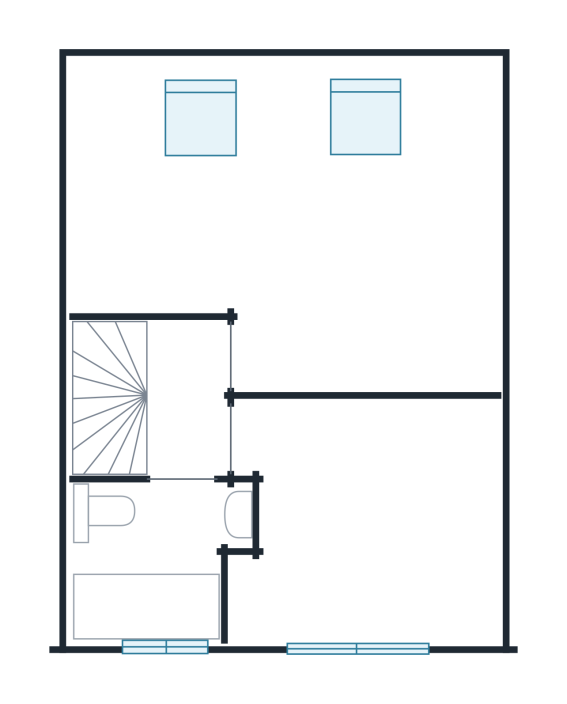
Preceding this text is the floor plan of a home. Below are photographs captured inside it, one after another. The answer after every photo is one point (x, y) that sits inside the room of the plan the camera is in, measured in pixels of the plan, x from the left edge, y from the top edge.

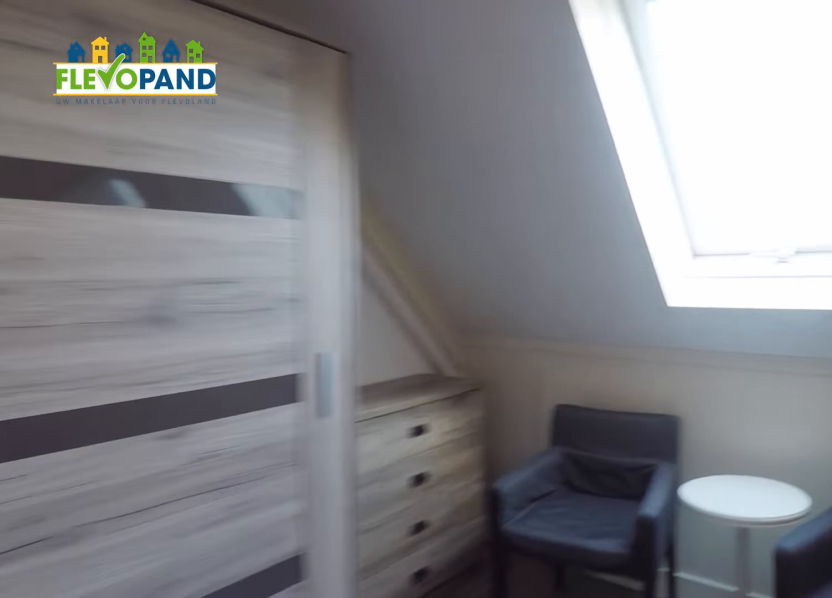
(272, 190)
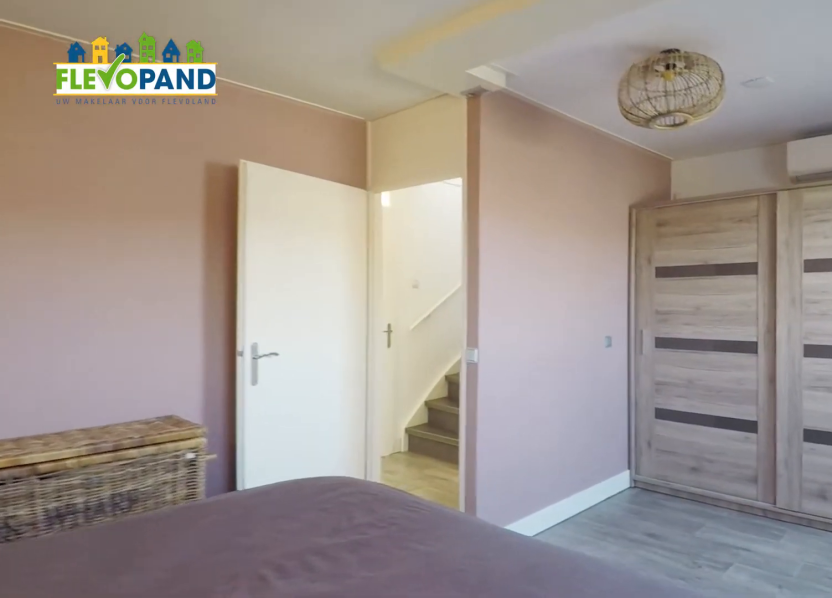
(272, 190)
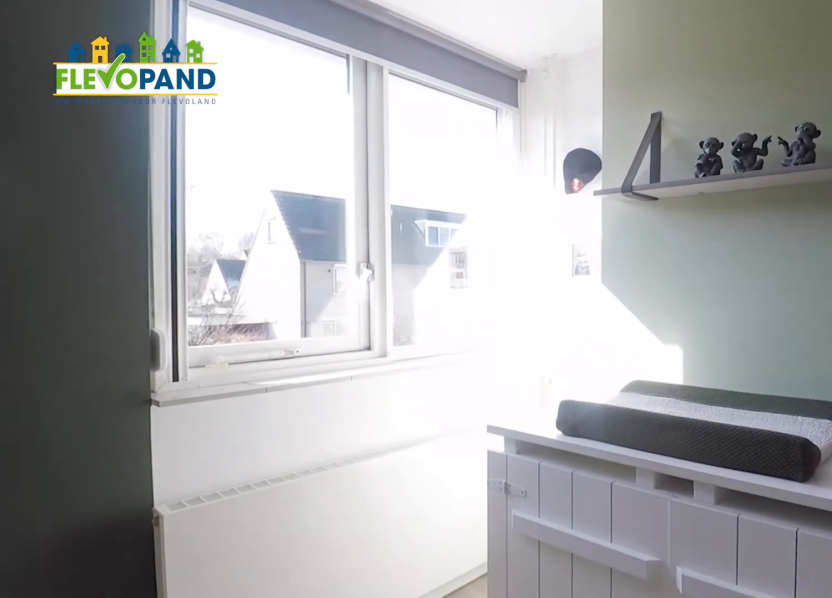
(368, 521)
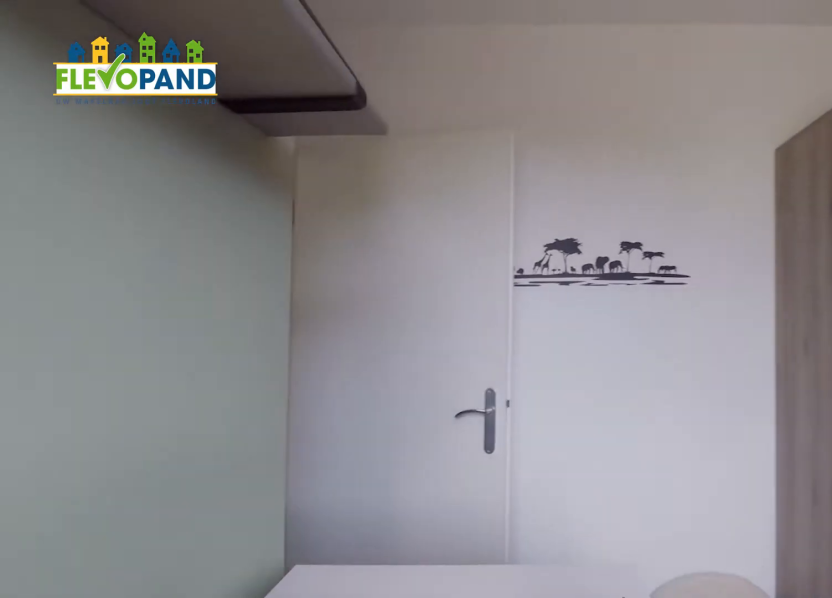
(368, 521)
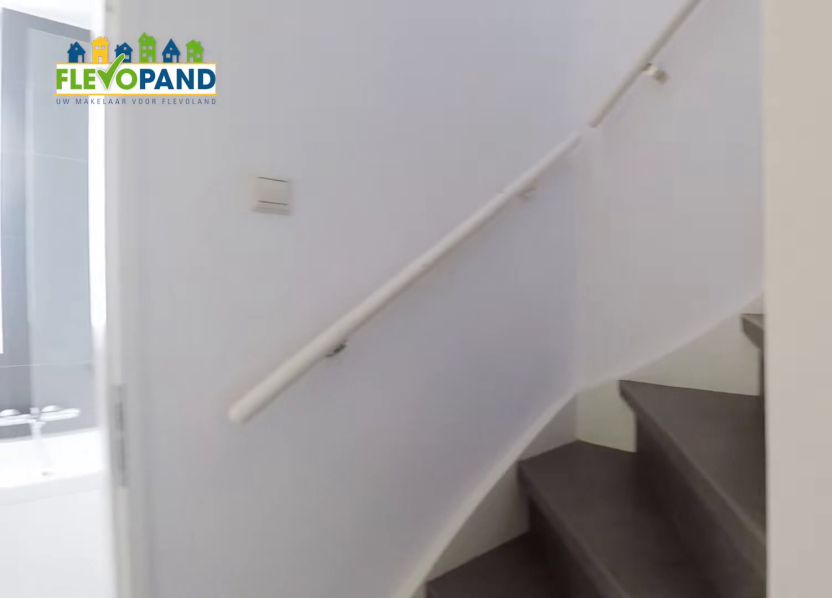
(185, 397)
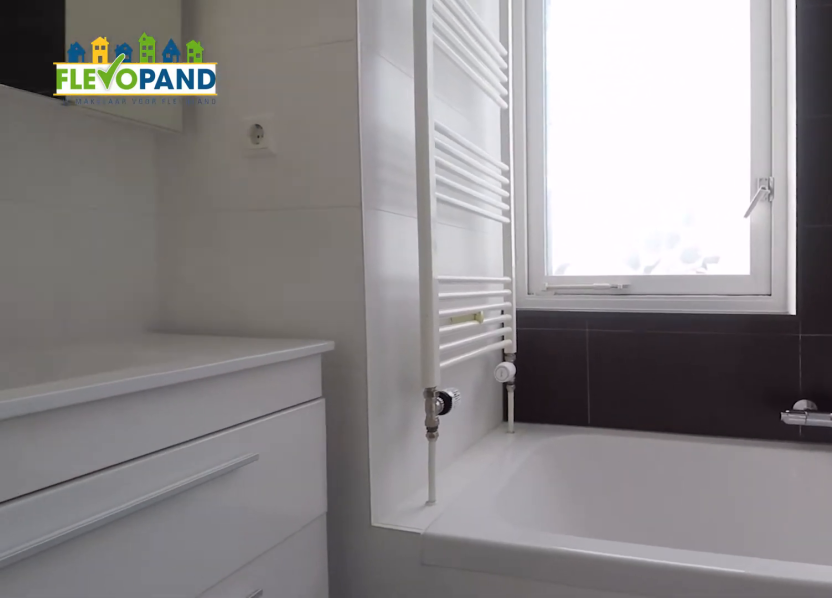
(147, 605)
